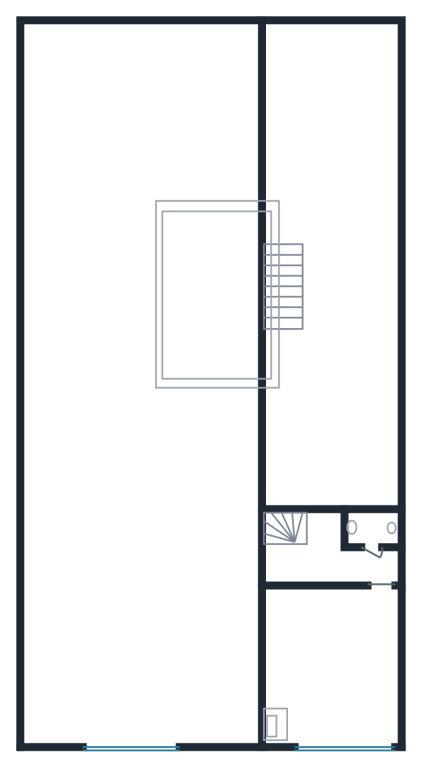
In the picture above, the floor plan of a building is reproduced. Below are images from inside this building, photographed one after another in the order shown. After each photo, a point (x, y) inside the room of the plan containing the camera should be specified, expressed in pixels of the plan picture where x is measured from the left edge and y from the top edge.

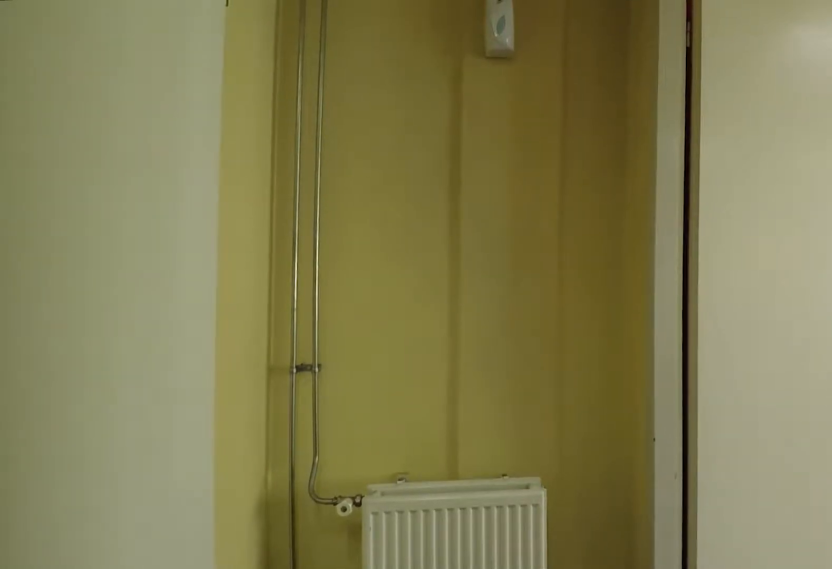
(326, 556)
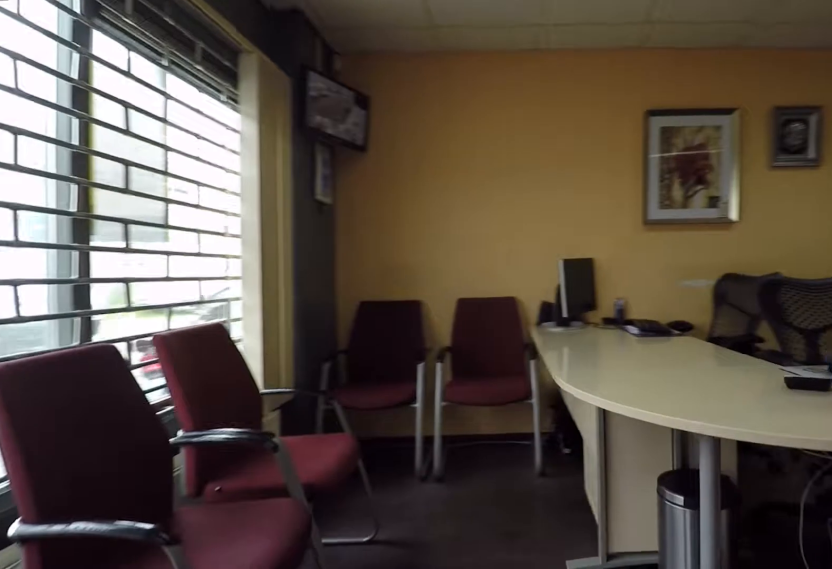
(332, 663)
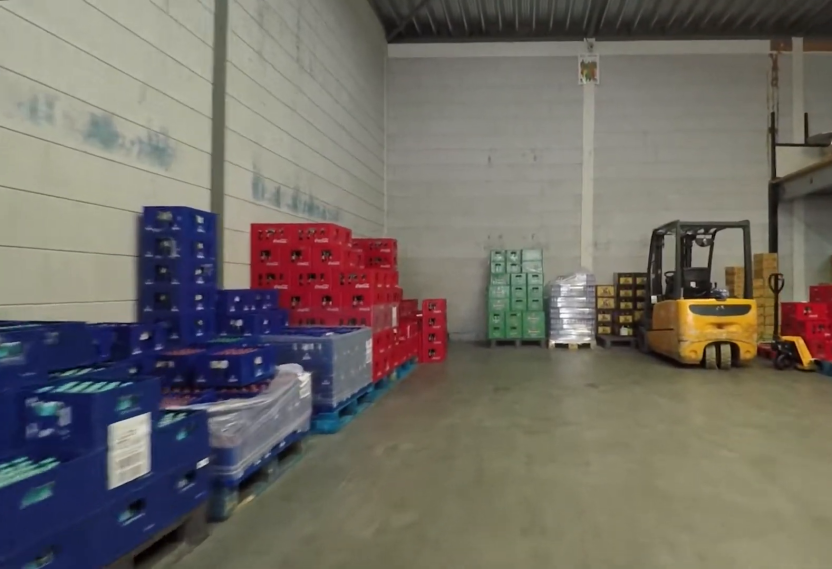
(31, 483)
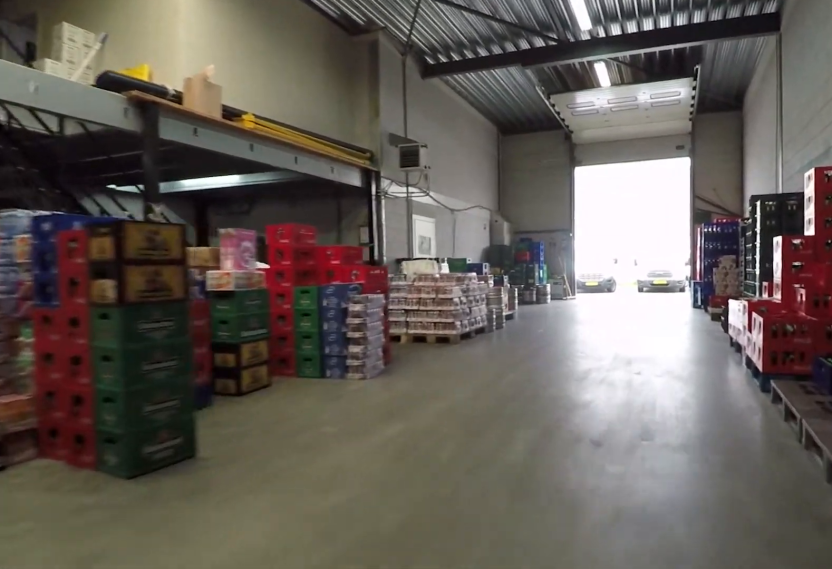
(34, 652)
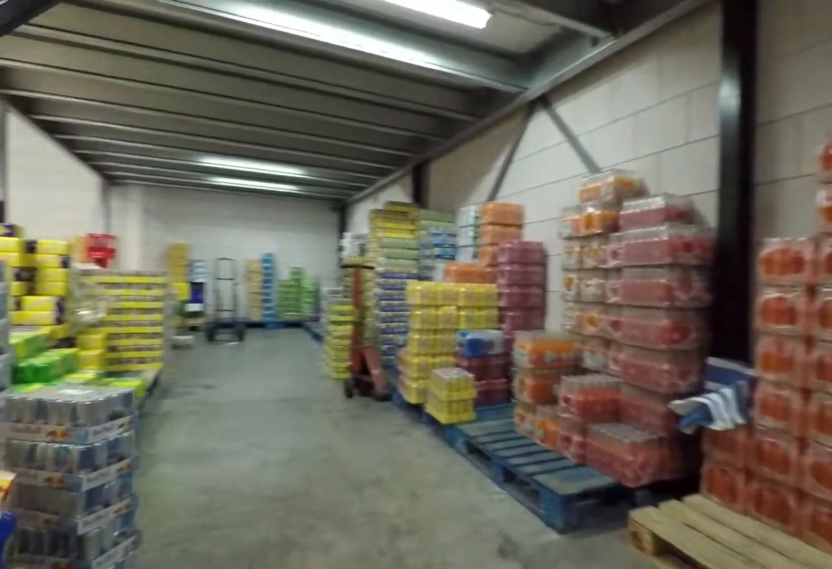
(332, 264)
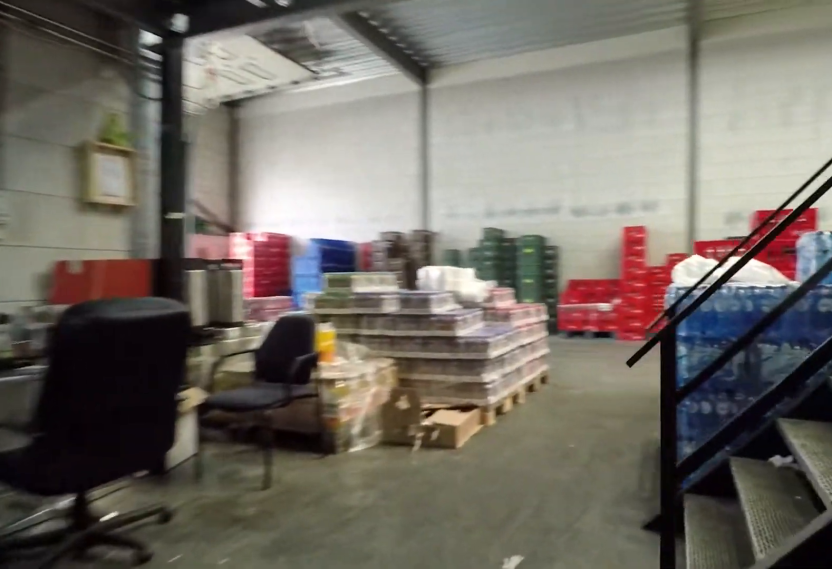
(332, 264)
